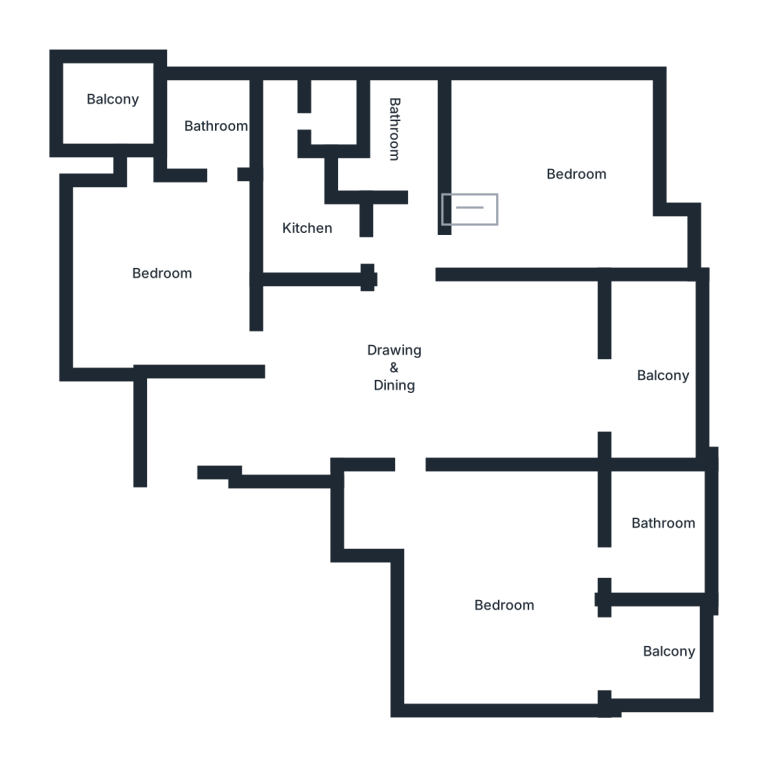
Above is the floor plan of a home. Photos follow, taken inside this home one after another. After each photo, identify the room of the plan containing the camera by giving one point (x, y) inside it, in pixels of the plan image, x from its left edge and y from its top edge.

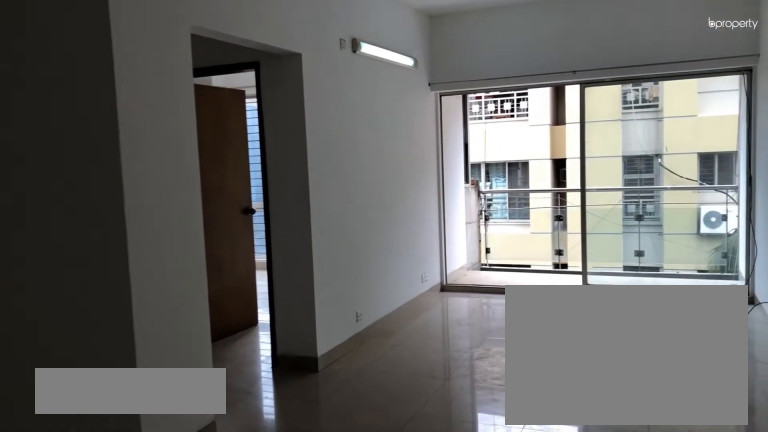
(399, 368)
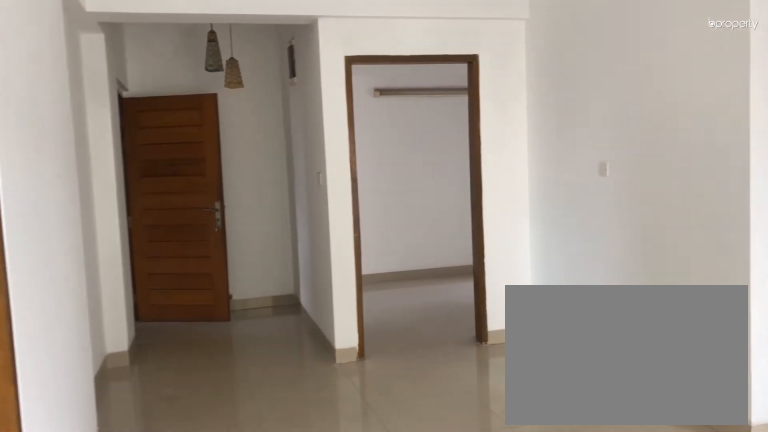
(400, 368)
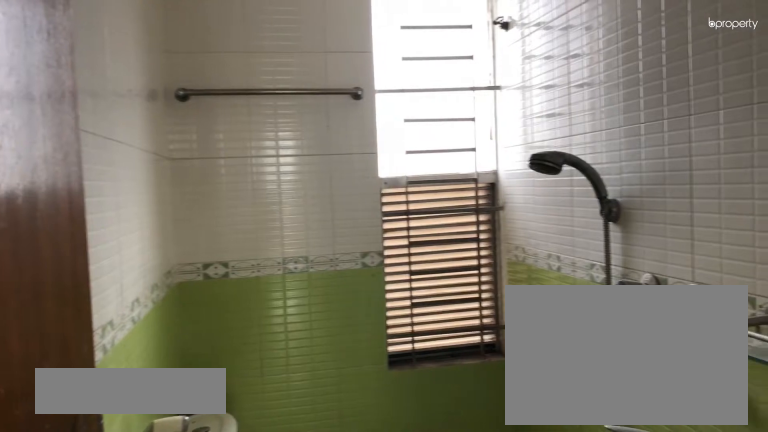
(400, 121)
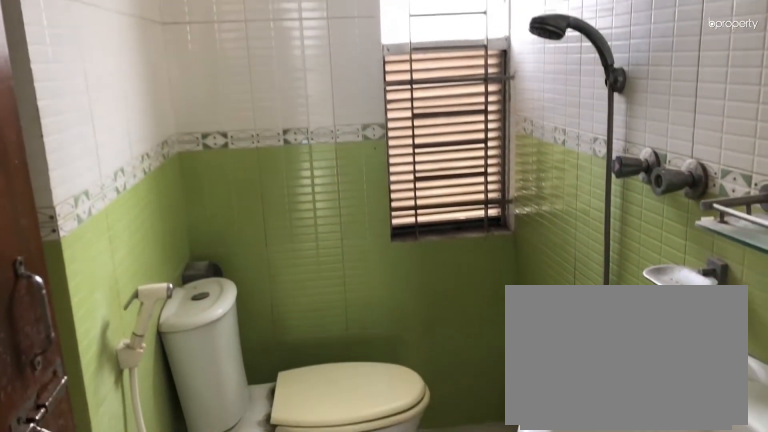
(400, 121)
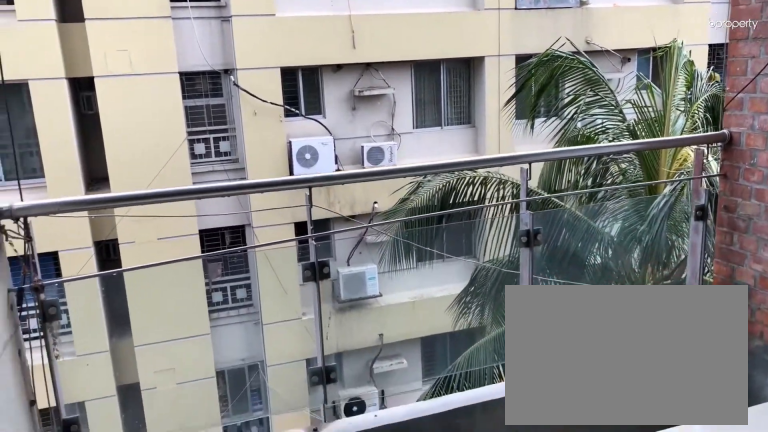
(663, 368)
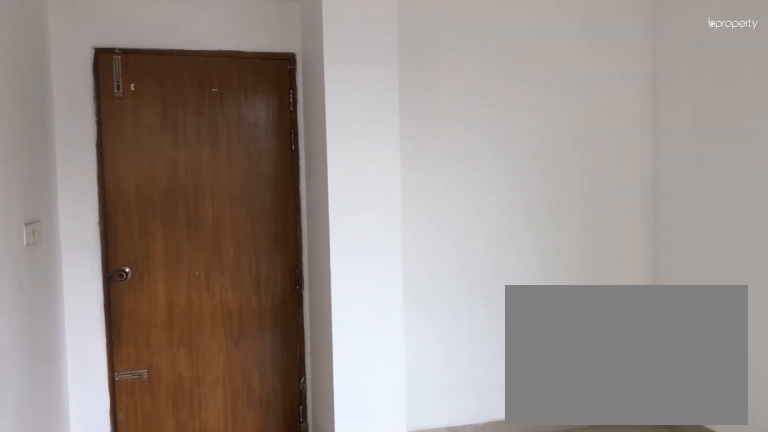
(573, 168)
